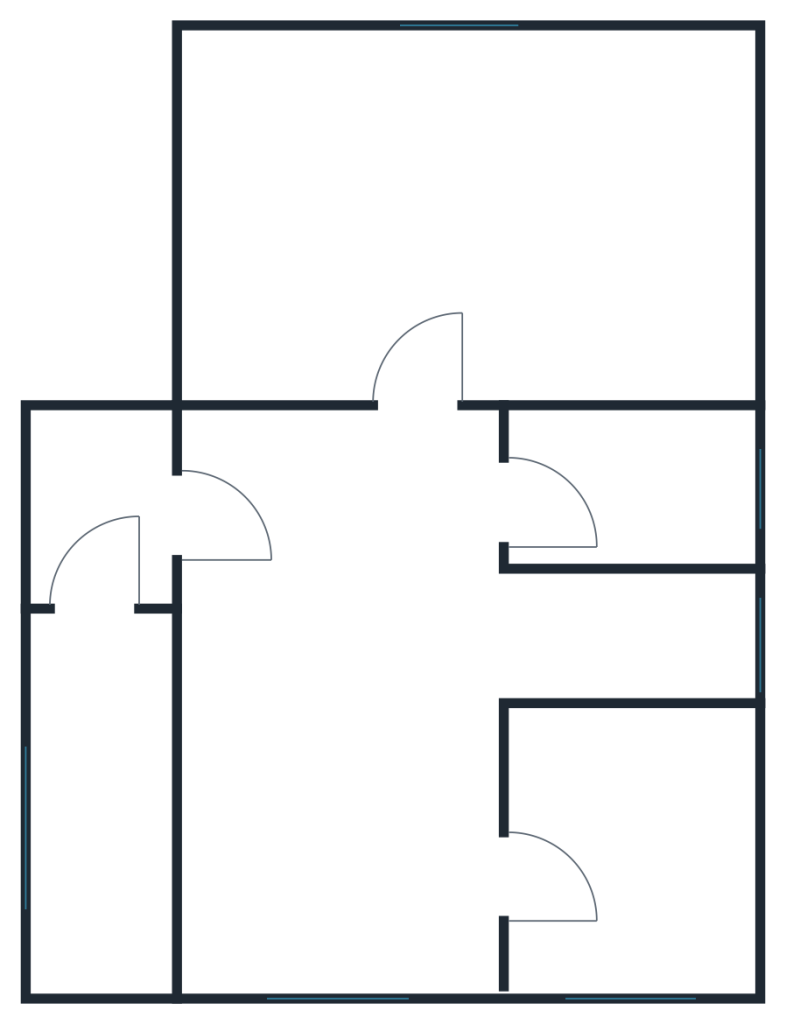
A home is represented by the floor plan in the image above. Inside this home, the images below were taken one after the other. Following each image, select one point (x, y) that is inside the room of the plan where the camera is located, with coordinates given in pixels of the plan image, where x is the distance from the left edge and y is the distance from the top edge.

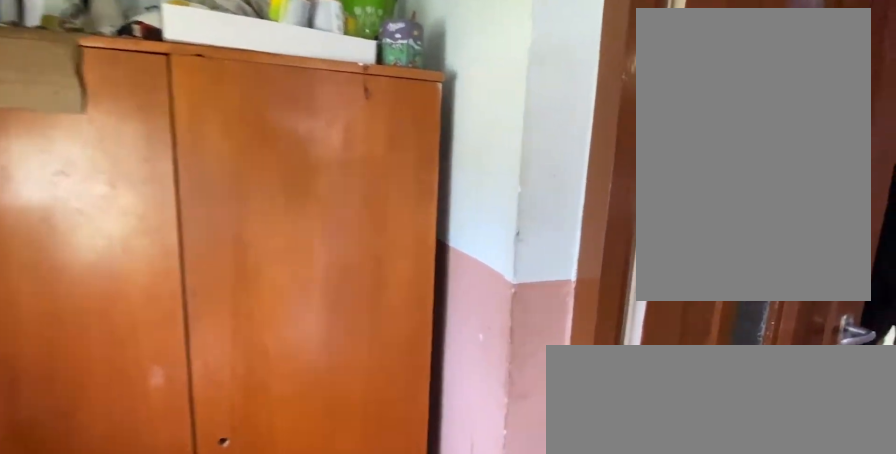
(107, 516)
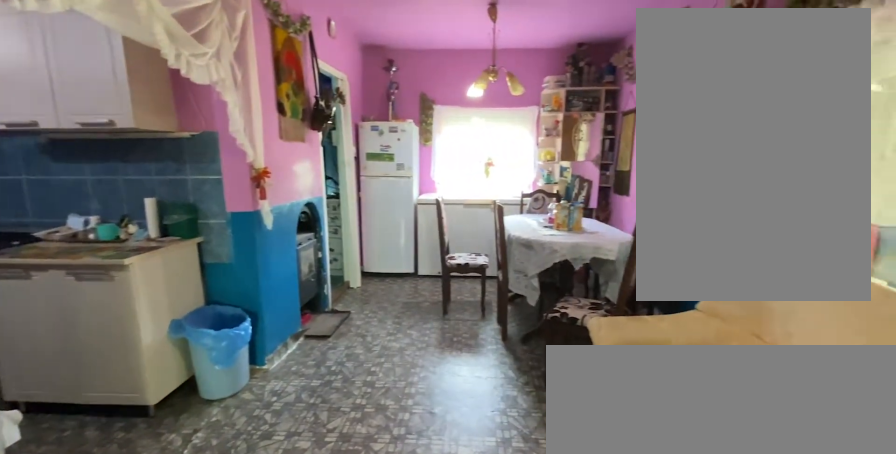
(349, 731)
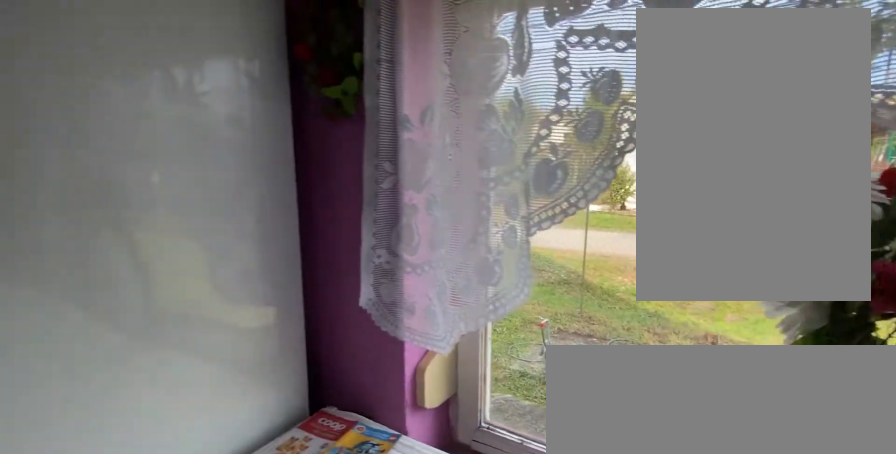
(349, 732)
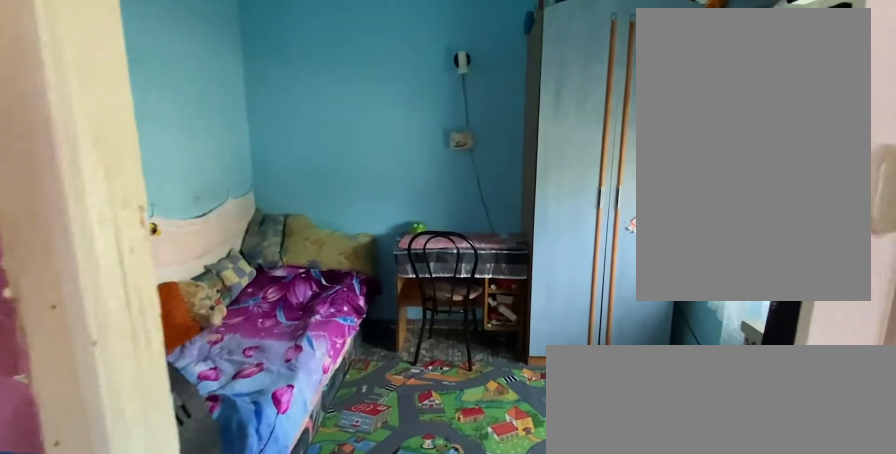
(628, 858)
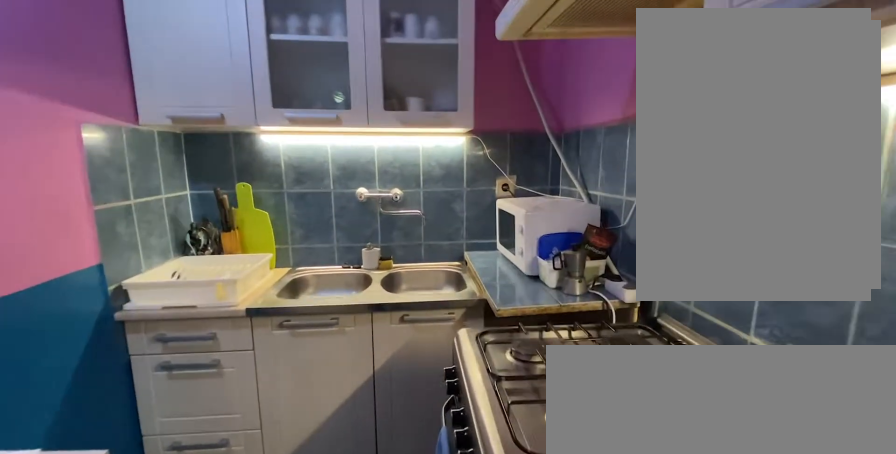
(628, 639)
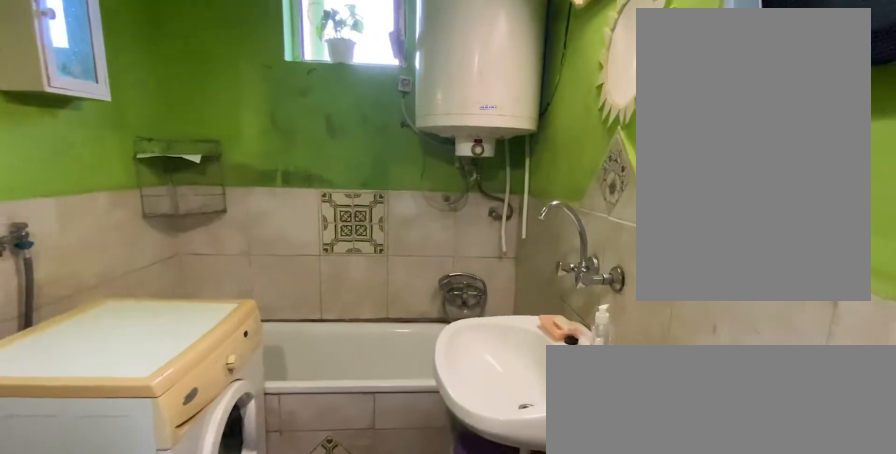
(628, 488)
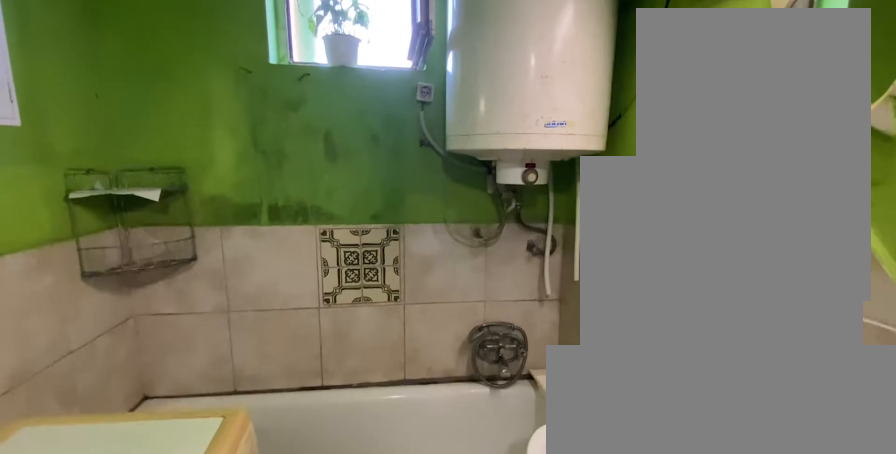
(628, 487)
